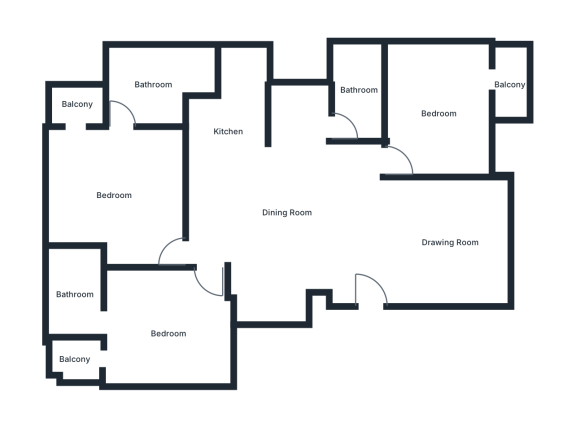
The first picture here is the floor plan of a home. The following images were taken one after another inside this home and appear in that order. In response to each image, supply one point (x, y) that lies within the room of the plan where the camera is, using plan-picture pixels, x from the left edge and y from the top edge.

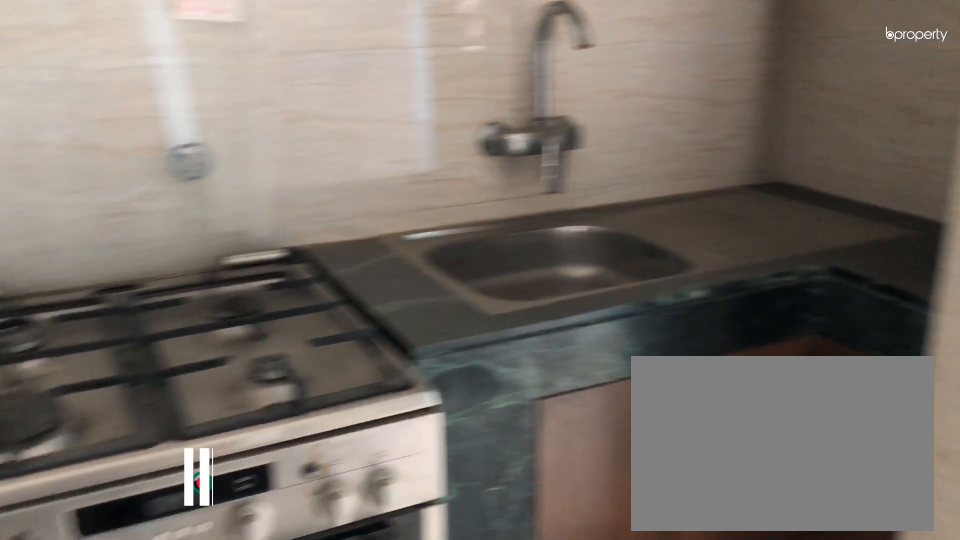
(228, 131)
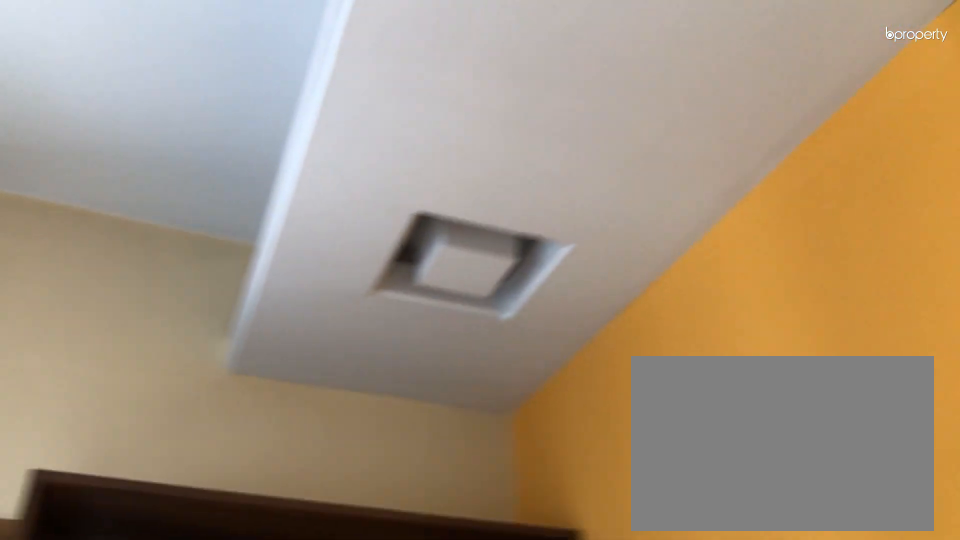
(114, 195)
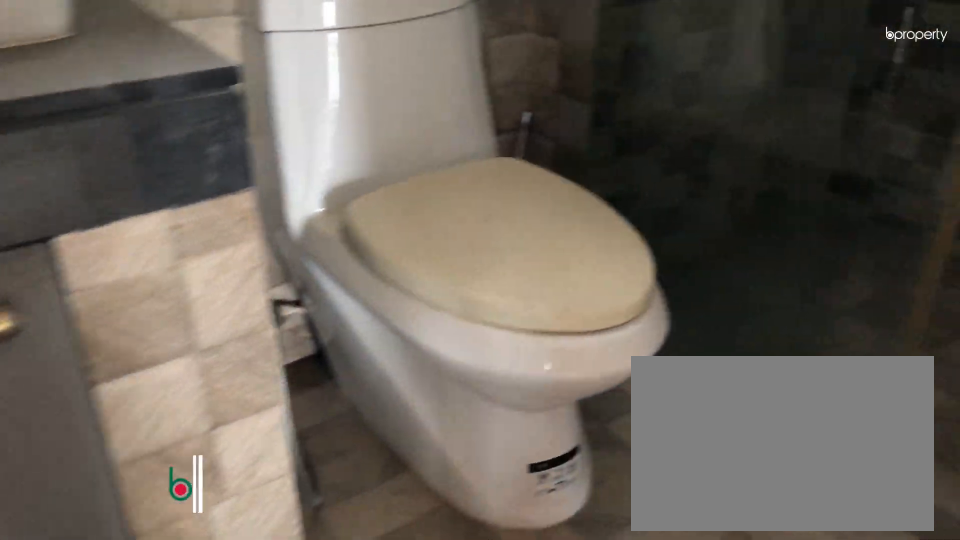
(154, 83)
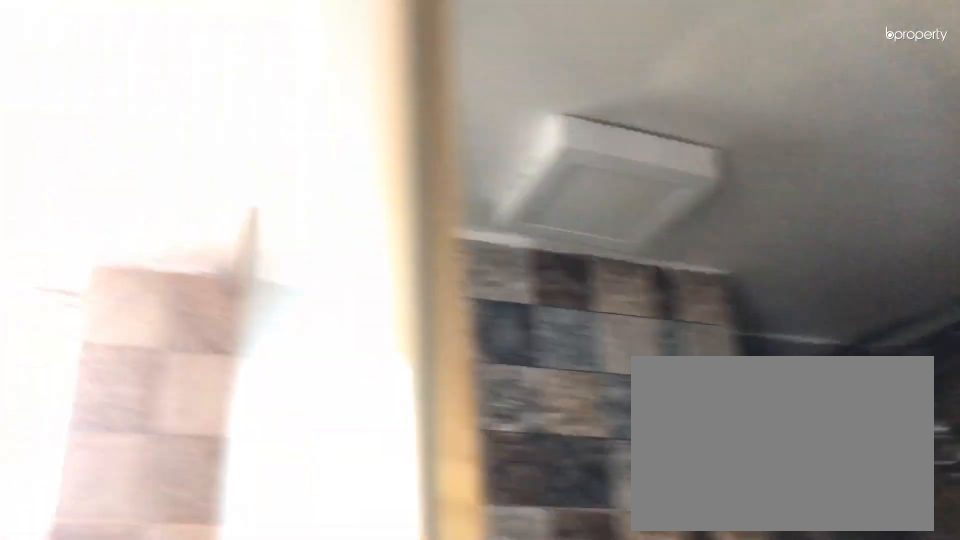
(154, 83)
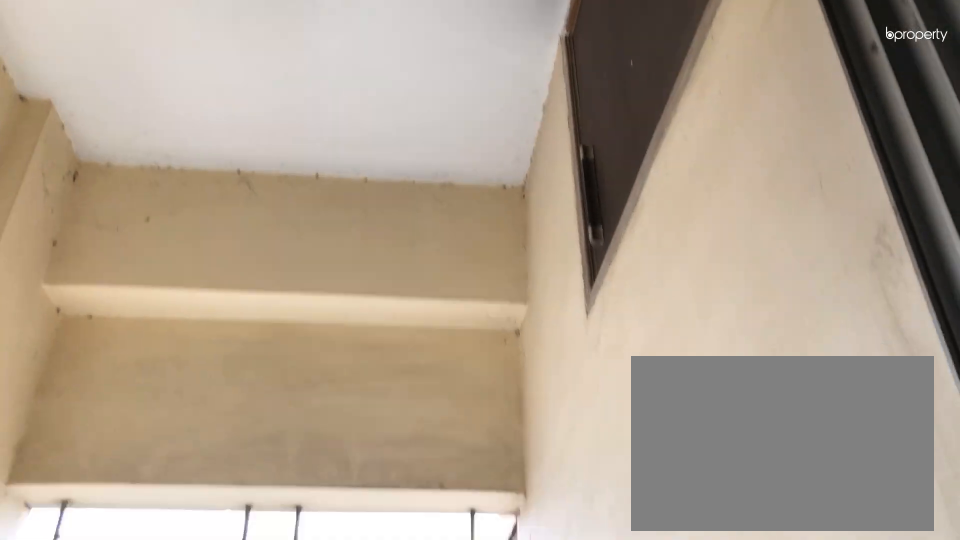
(77, 103)
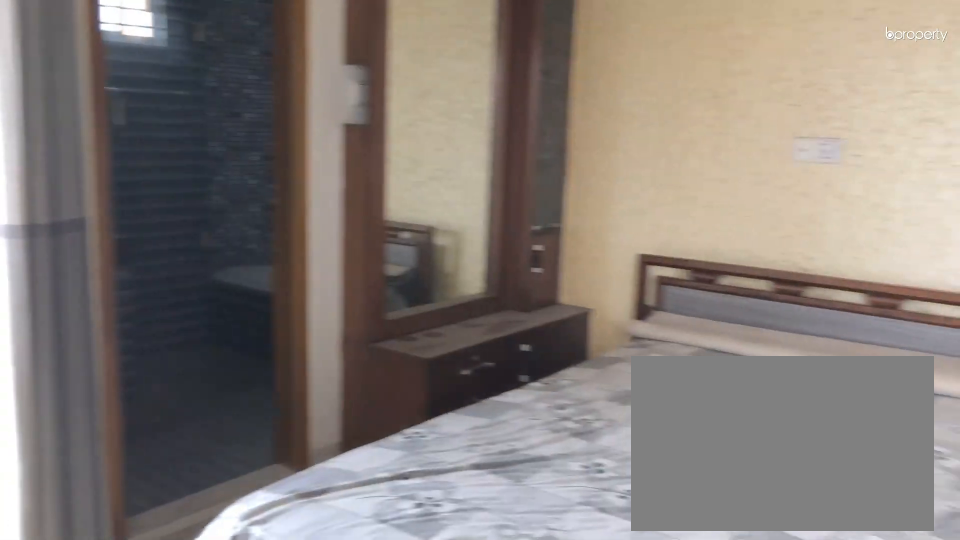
(169, 333)
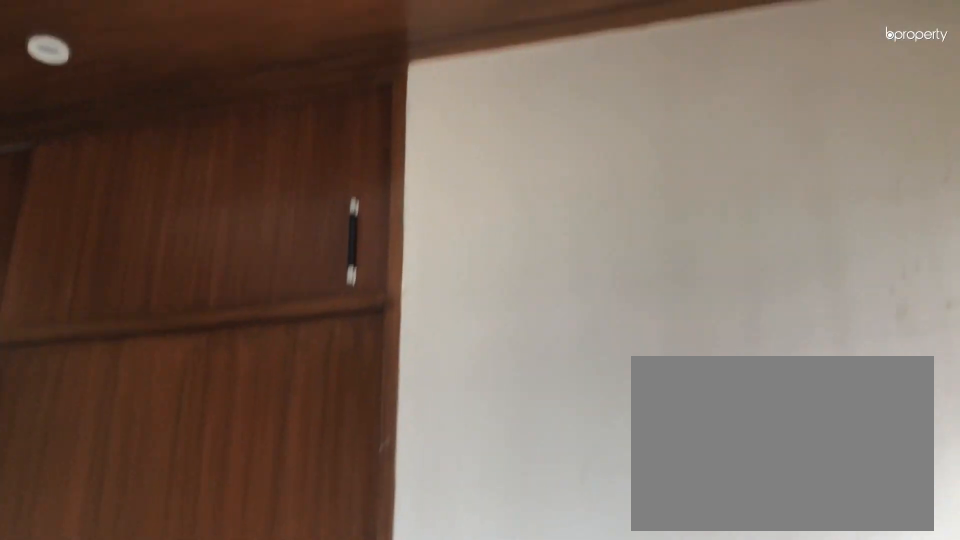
(169, 333)
